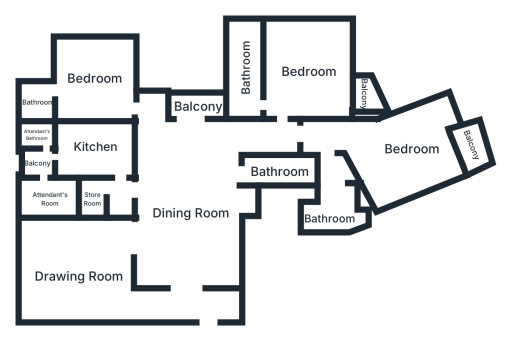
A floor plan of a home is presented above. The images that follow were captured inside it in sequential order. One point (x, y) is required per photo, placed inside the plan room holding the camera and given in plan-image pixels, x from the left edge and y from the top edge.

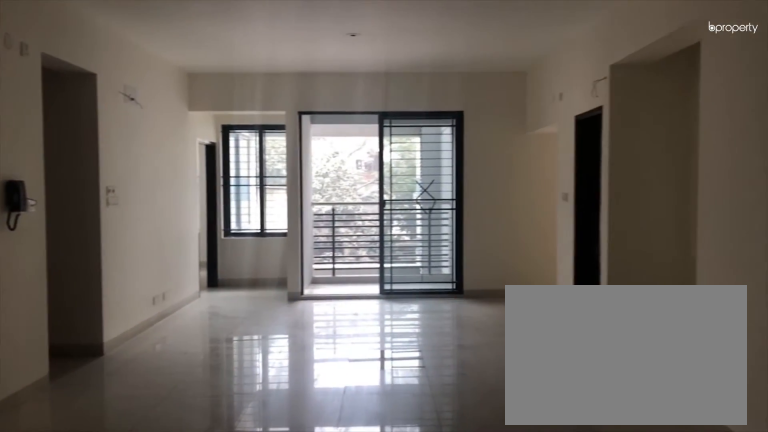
(191, 214)
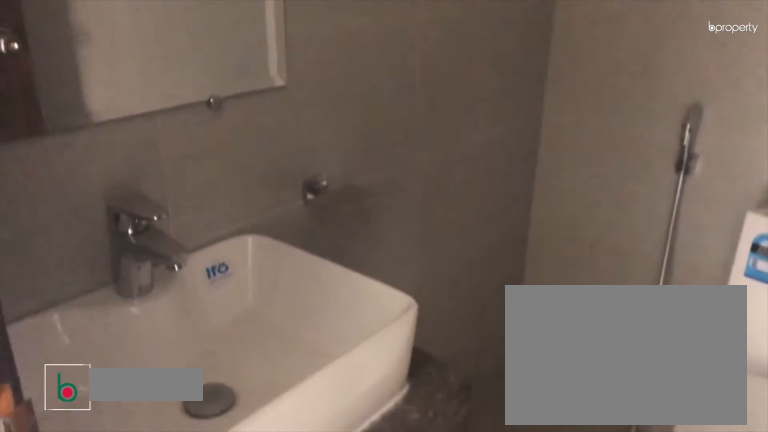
(279, 172)
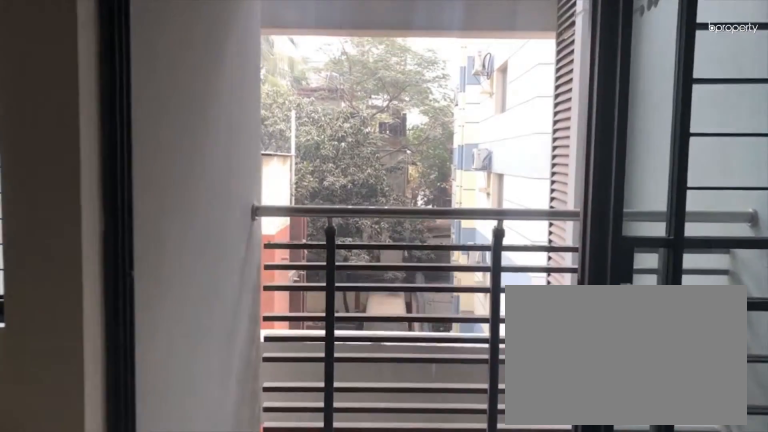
(198, 107)
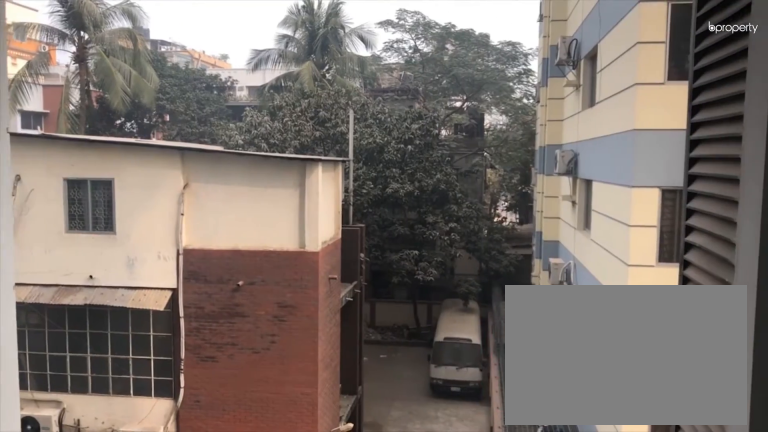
(199, 107)
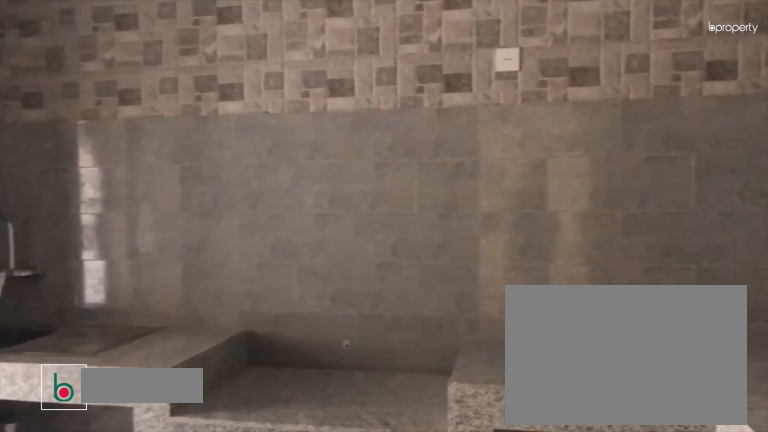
(95, 149)
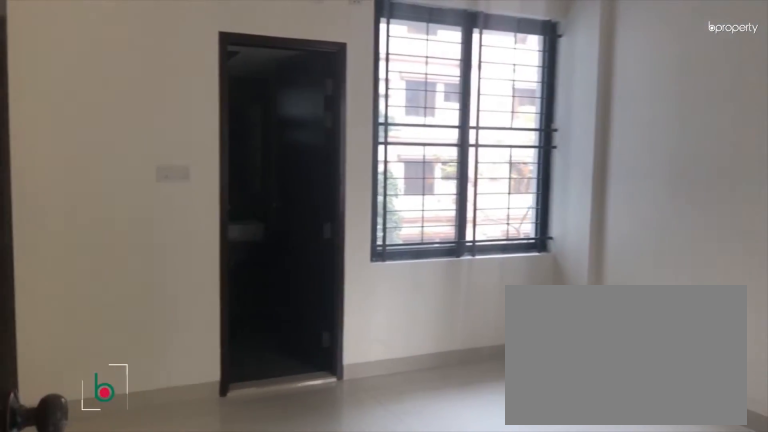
(93, 80)
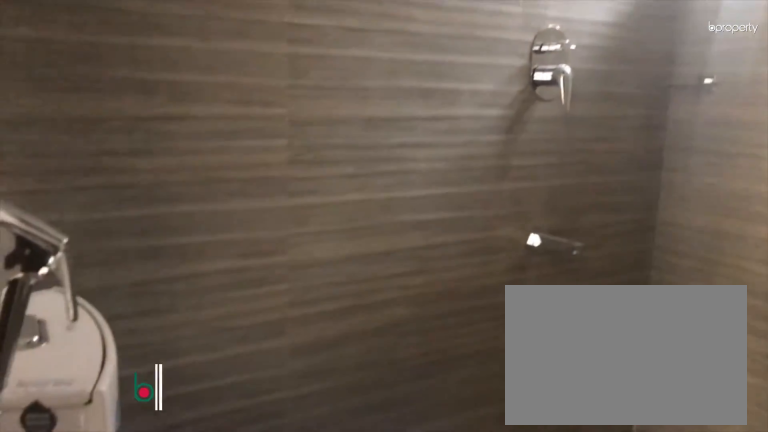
(41, 102)
